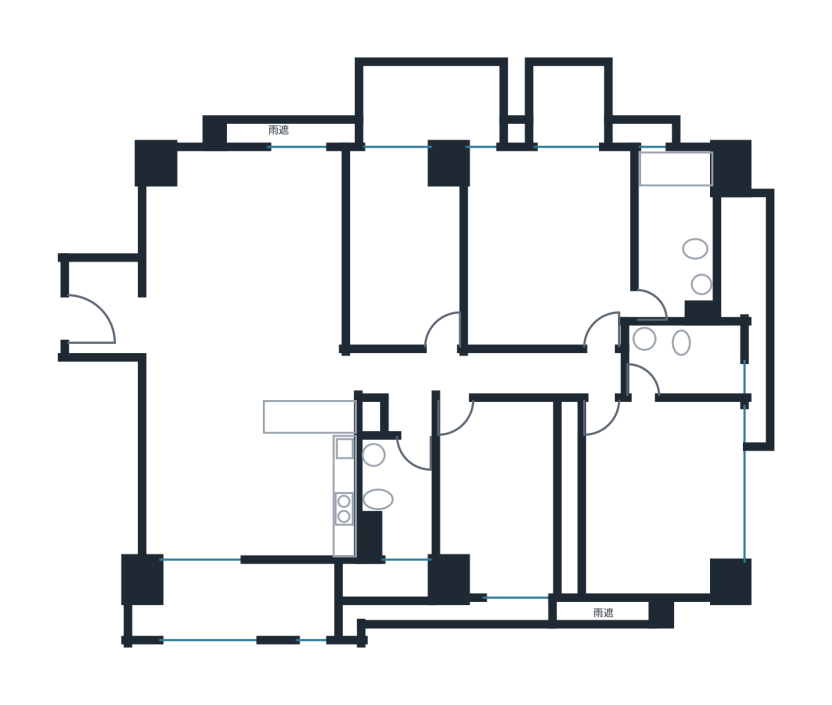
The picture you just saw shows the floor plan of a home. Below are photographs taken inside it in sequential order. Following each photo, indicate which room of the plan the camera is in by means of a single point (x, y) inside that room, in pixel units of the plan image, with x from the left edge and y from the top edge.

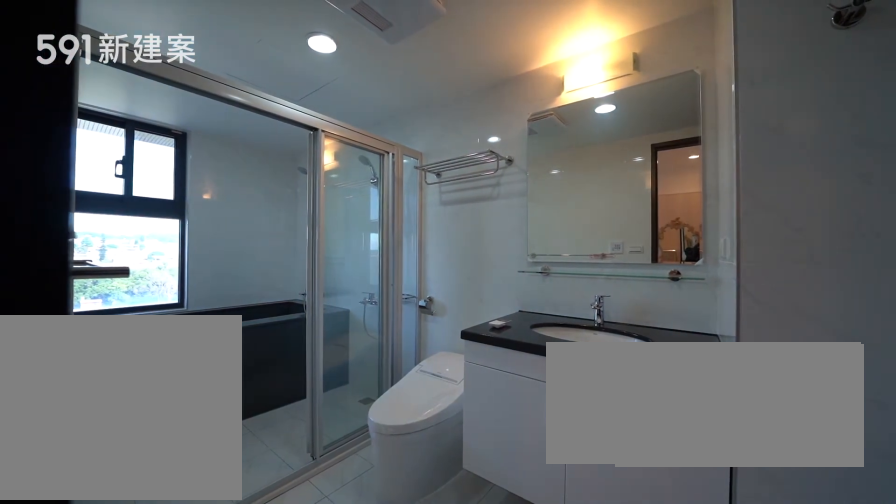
(675, 228)
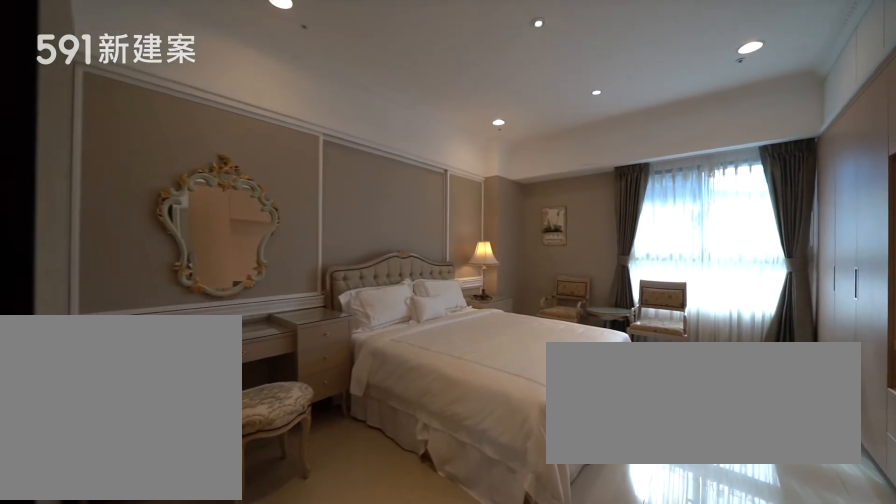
(652, 500)
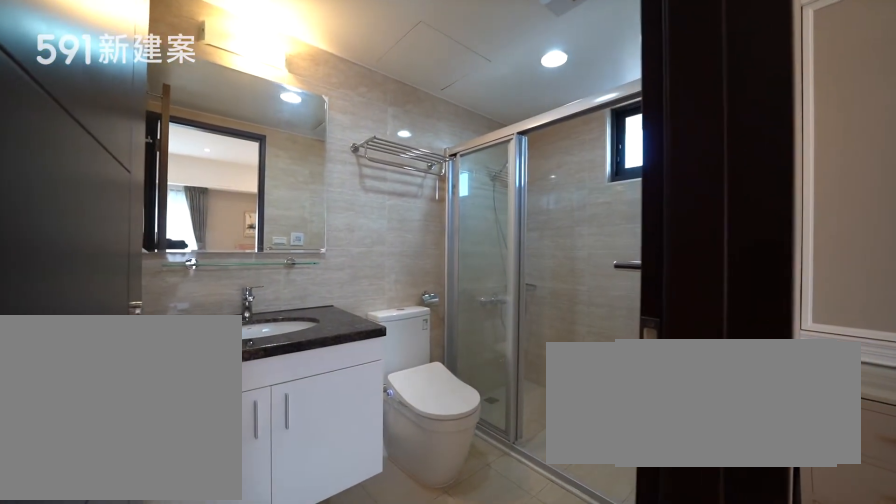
(691, 358)
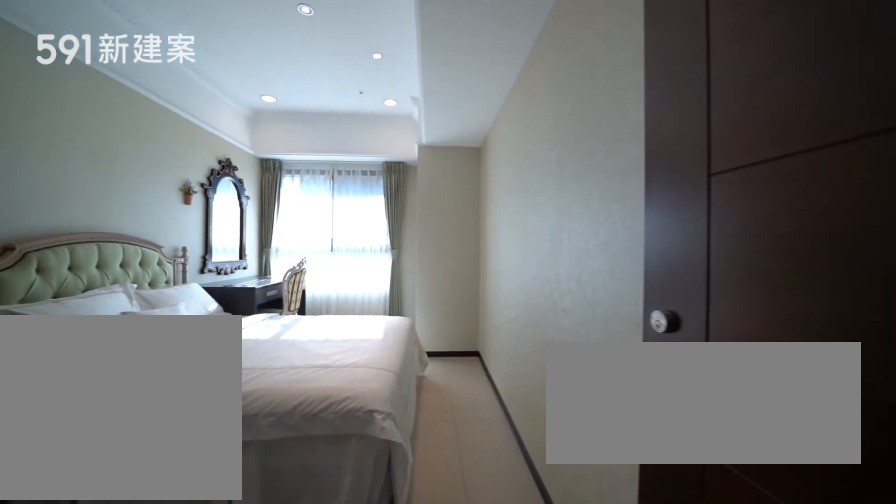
(498, 505)
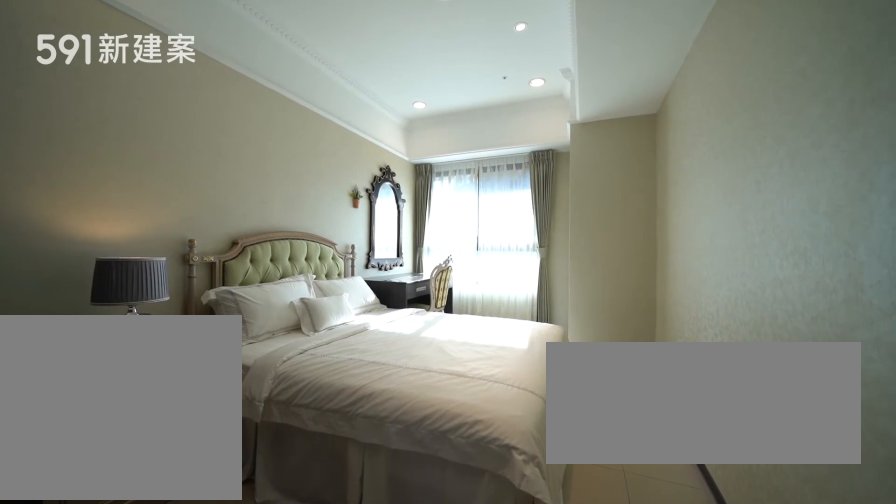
(498, 505)
